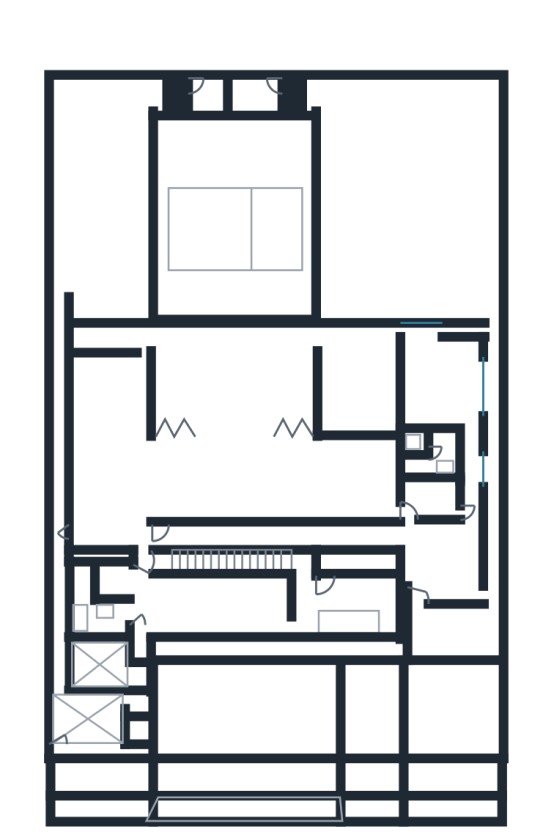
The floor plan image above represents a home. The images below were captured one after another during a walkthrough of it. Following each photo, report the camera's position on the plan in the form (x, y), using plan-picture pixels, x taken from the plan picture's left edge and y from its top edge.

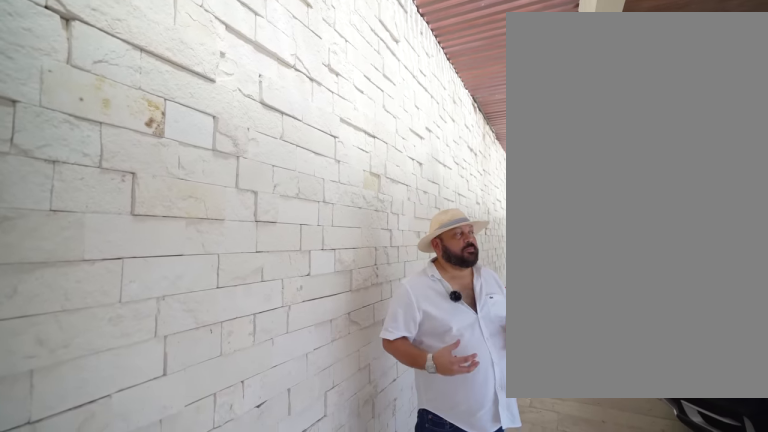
(209, 666)
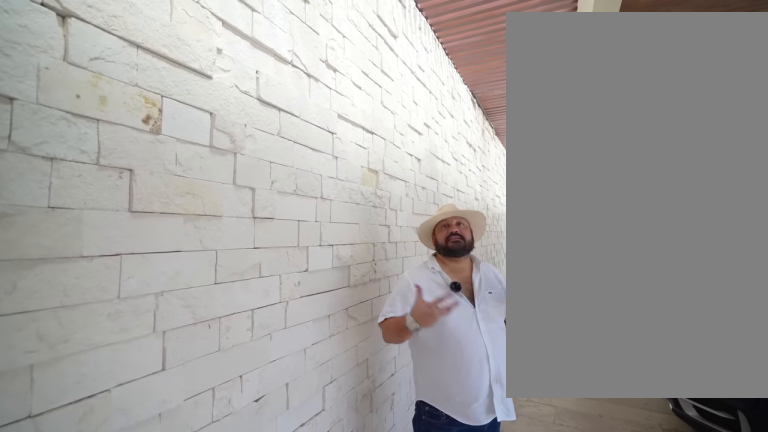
(209, 665)
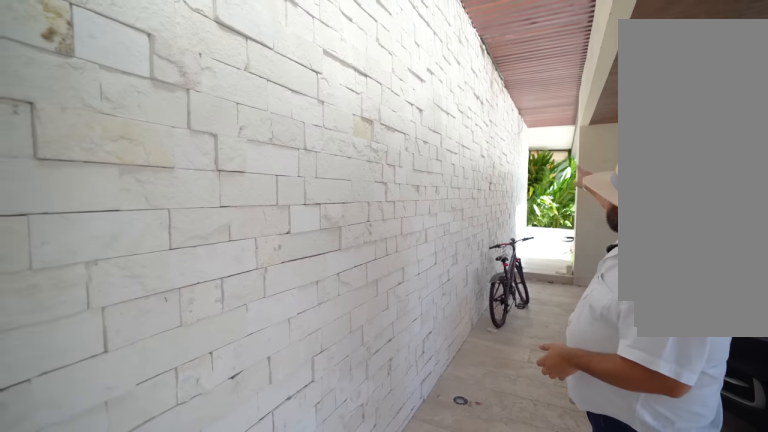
(203, 663)
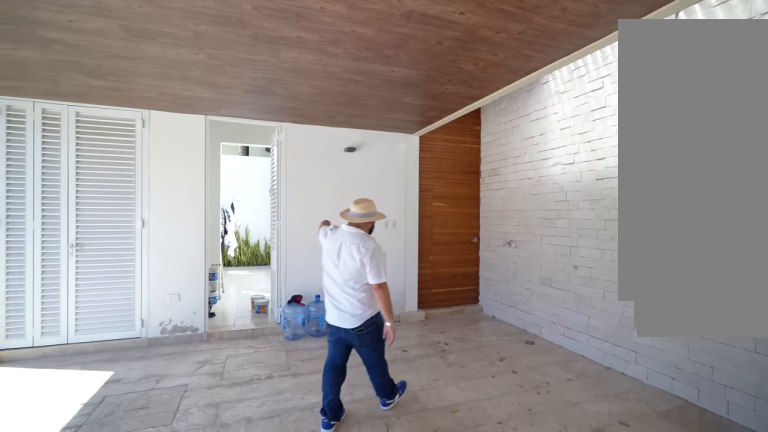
(224, 684)
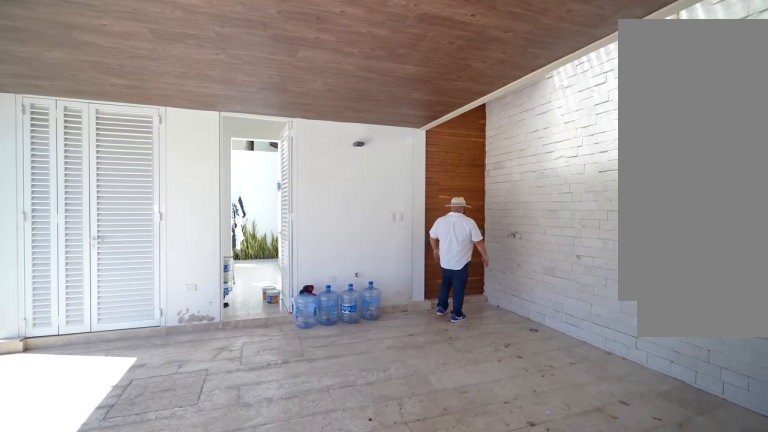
(225, 698)
